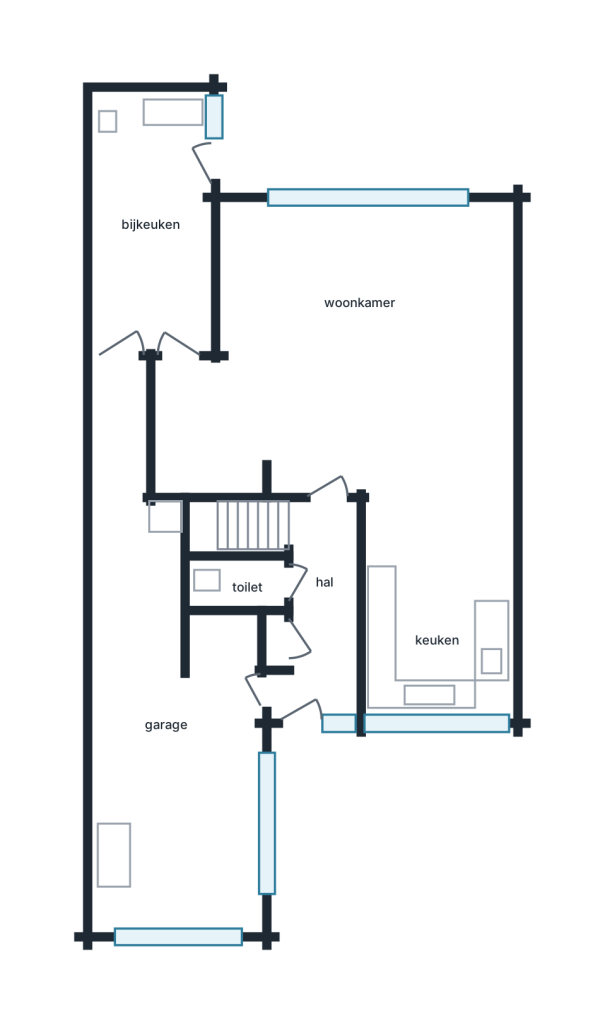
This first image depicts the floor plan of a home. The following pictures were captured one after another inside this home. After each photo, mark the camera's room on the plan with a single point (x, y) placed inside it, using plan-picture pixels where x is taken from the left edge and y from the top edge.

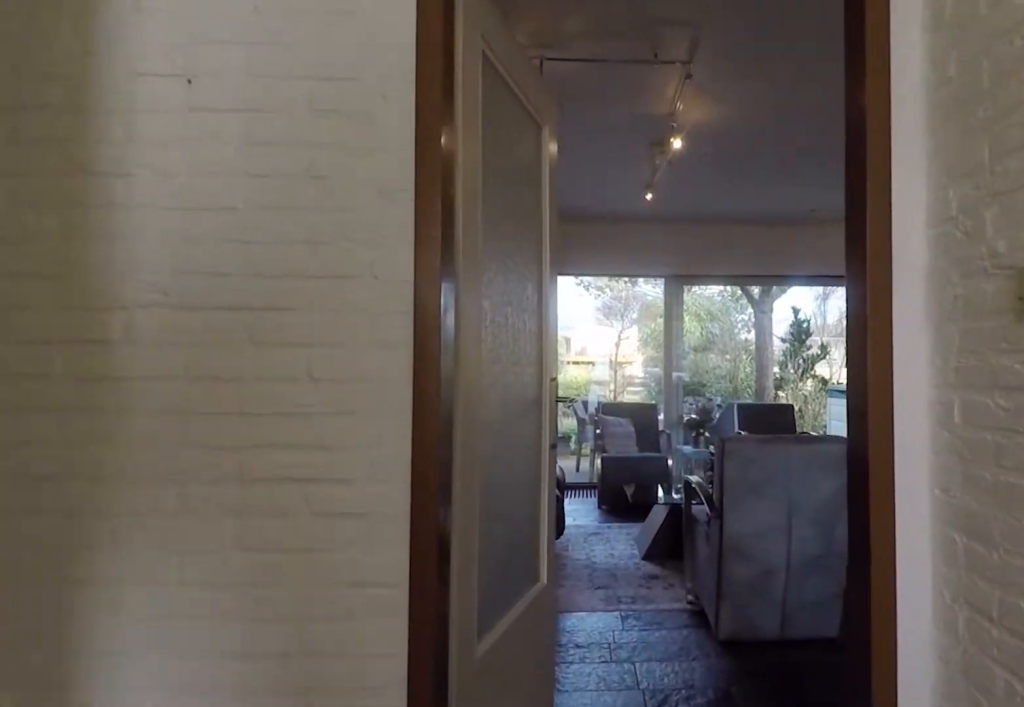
(319, 611)
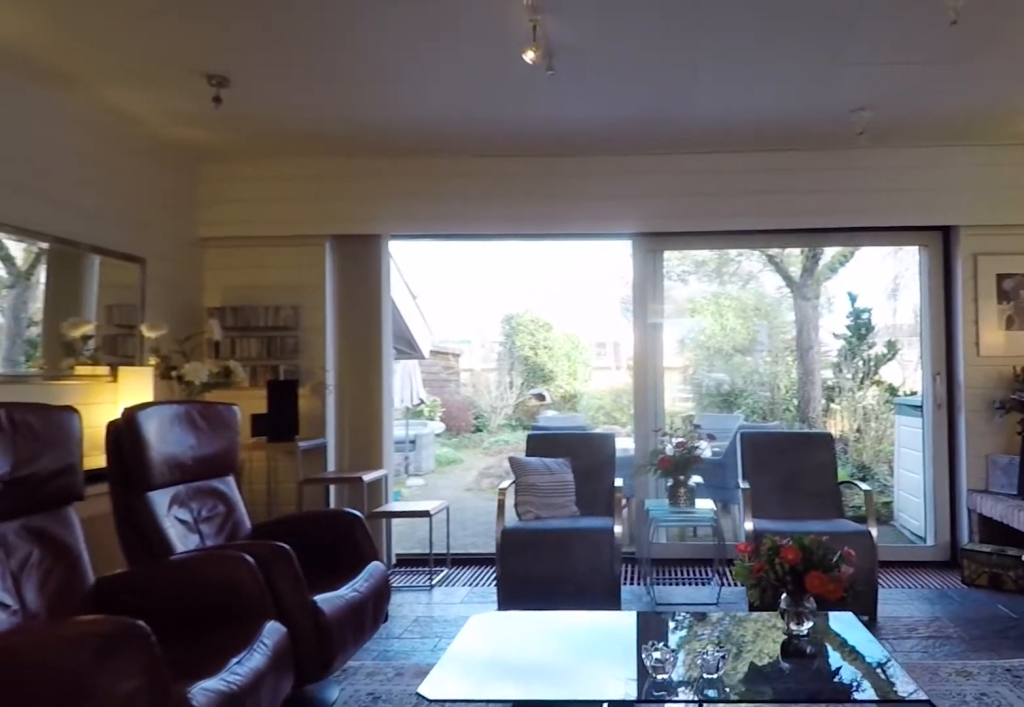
(247, 404)
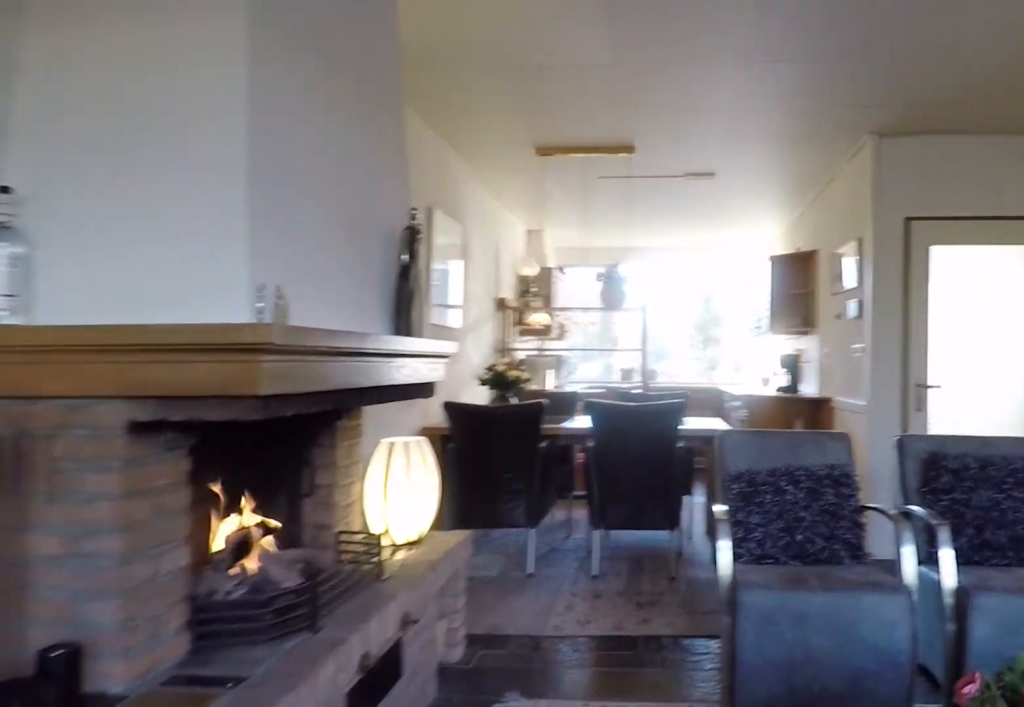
(255, 401)
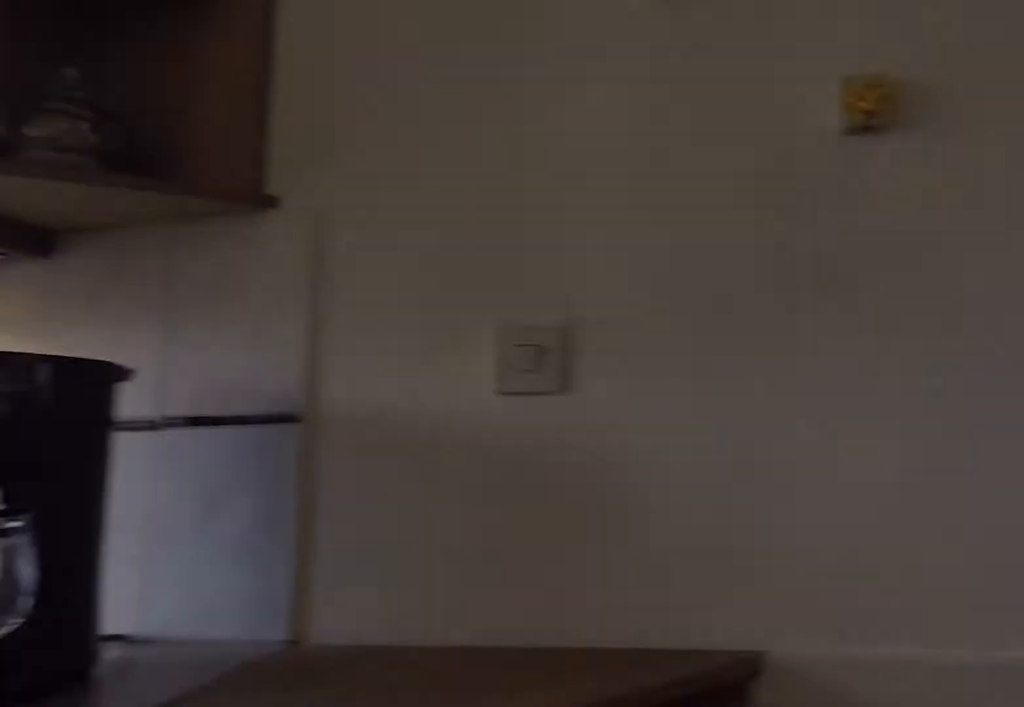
(436, 604)
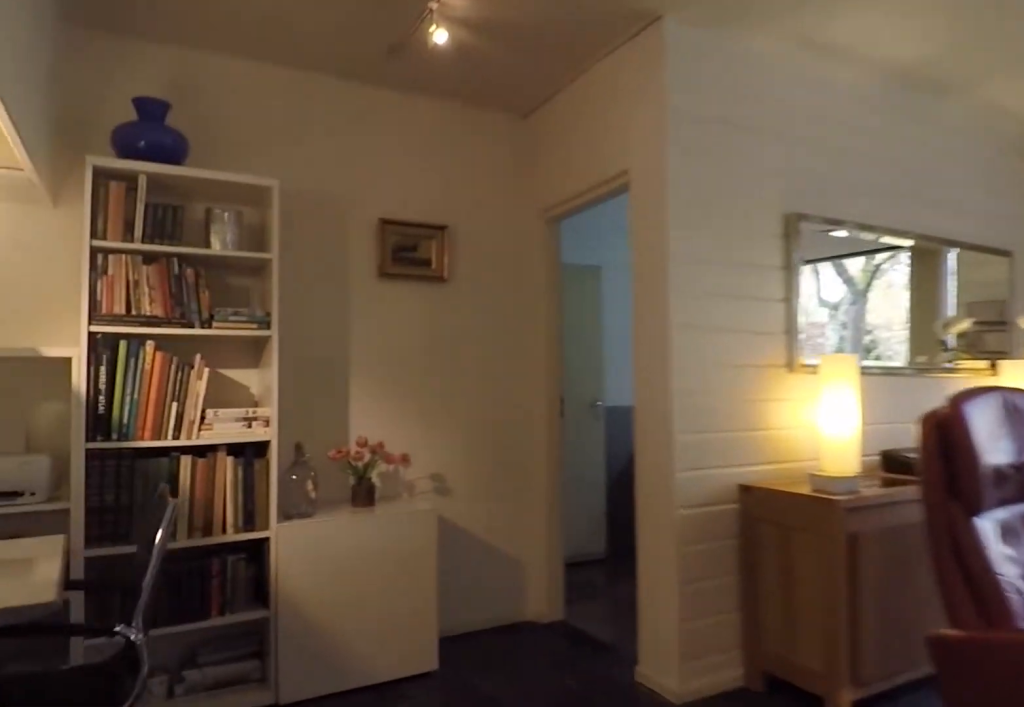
(250, 401)
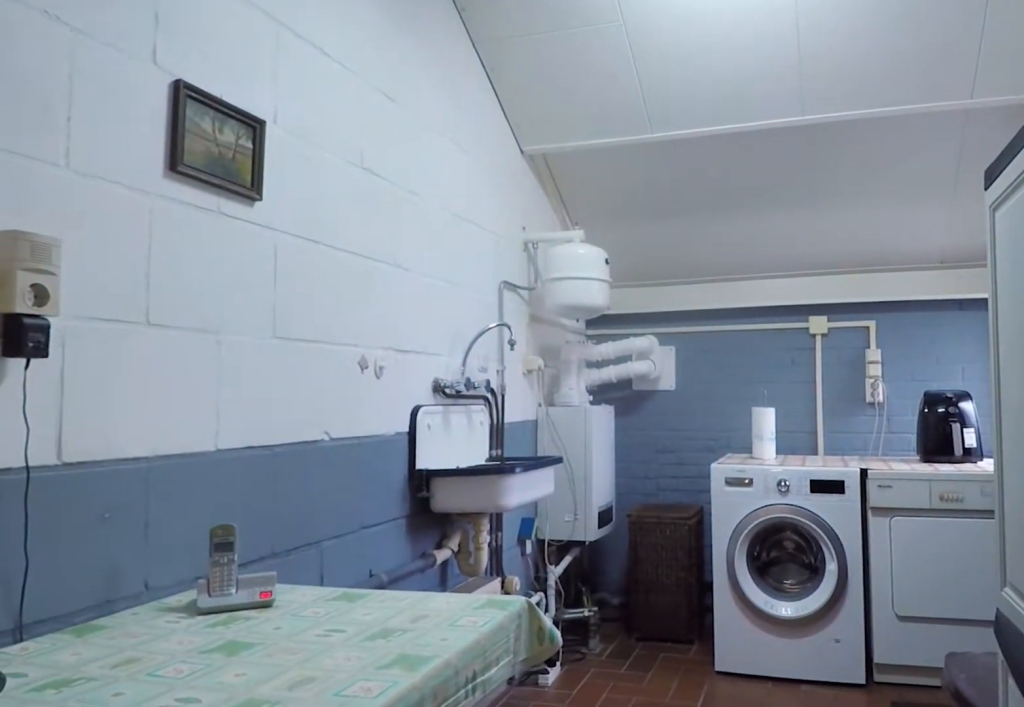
(151, 223)
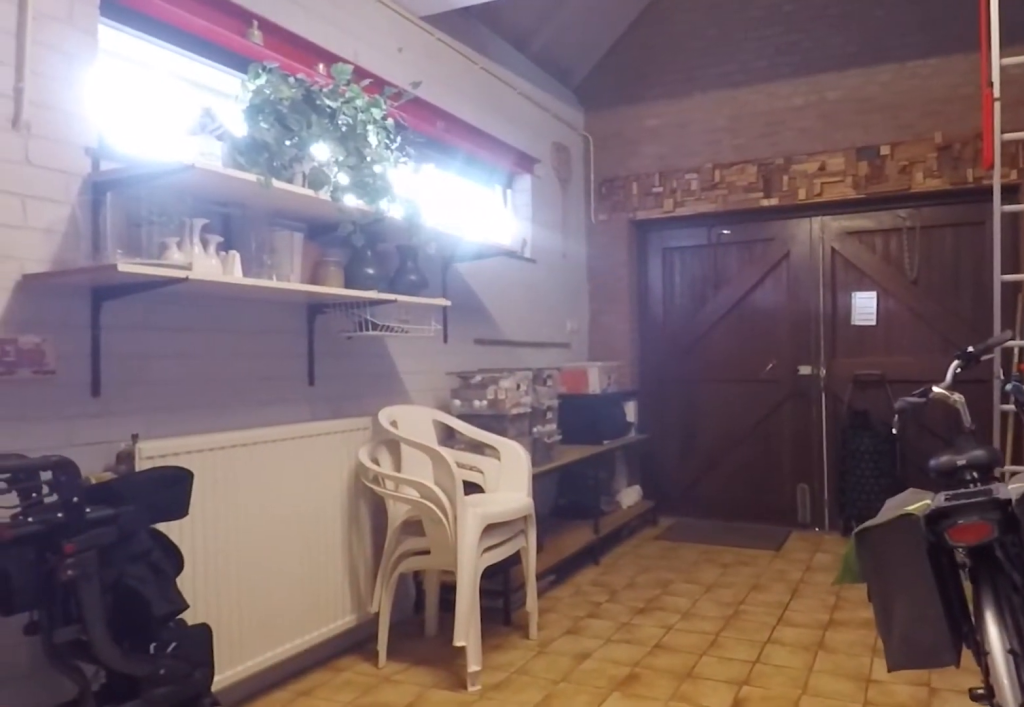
(169, 700)
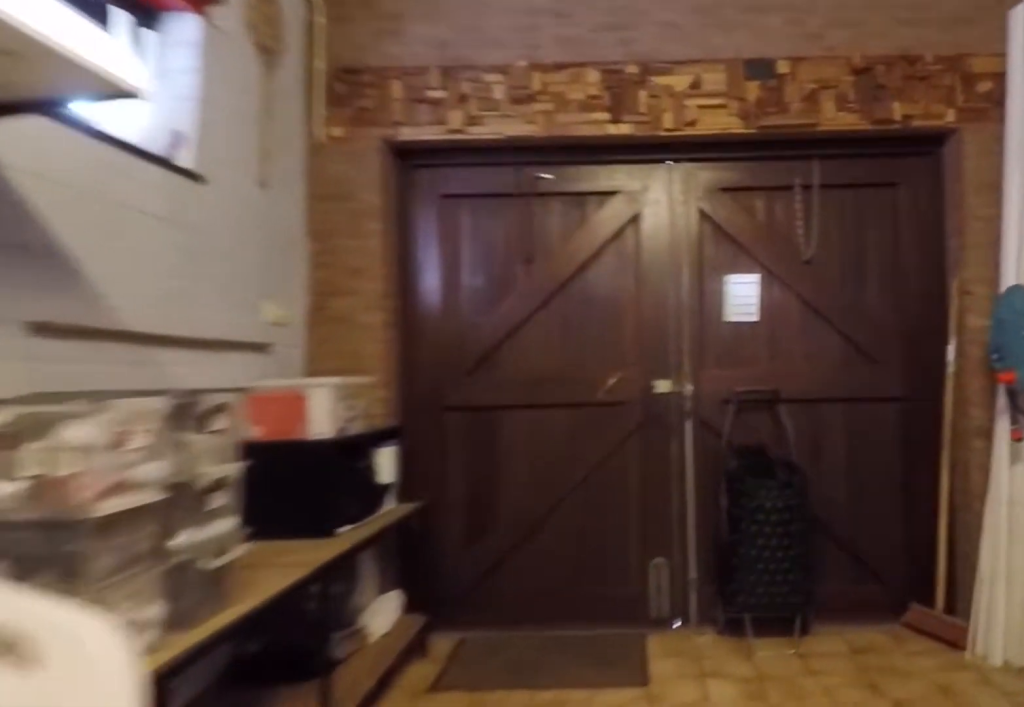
(169, 700)
